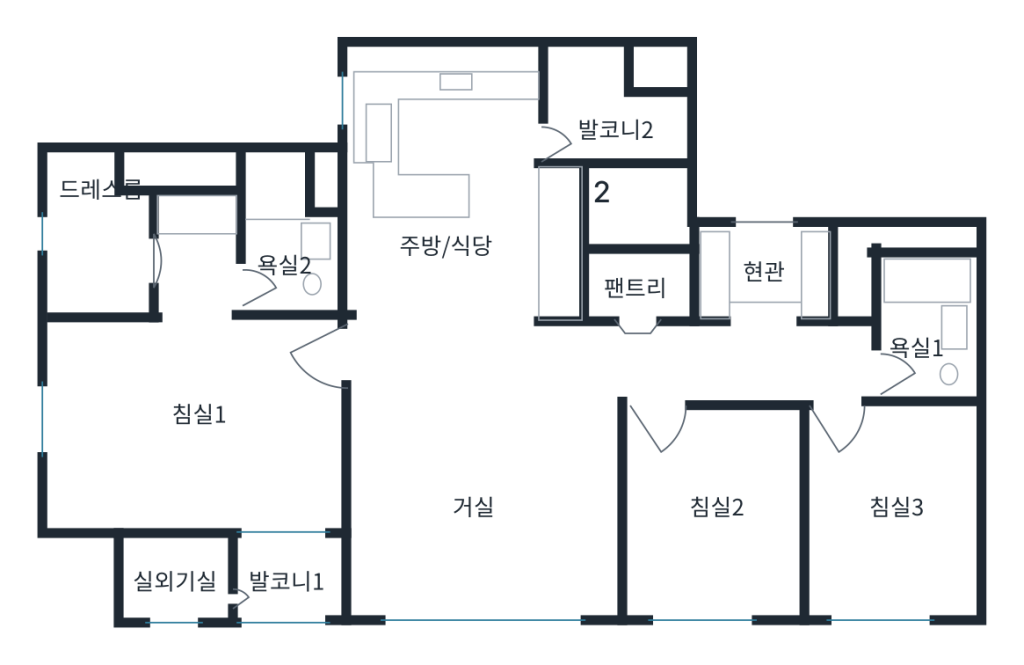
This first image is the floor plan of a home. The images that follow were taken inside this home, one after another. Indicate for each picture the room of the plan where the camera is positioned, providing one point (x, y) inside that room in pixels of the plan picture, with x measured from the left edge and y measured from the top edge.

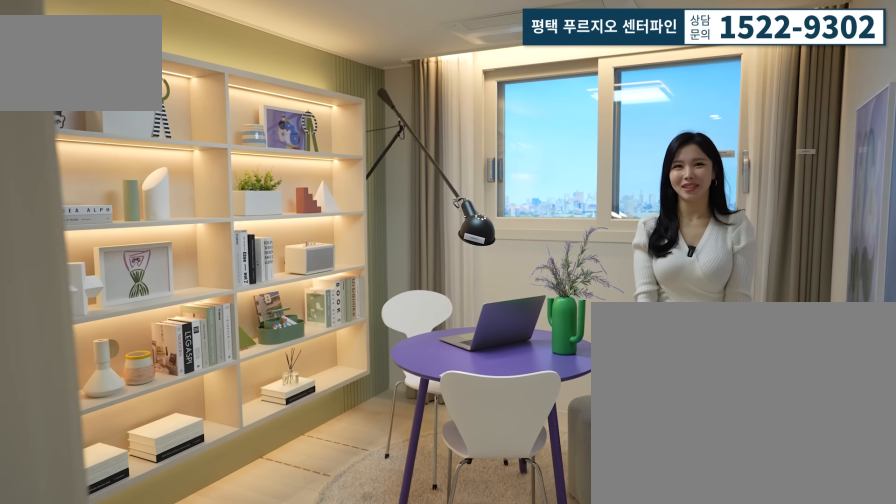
(710, 503)
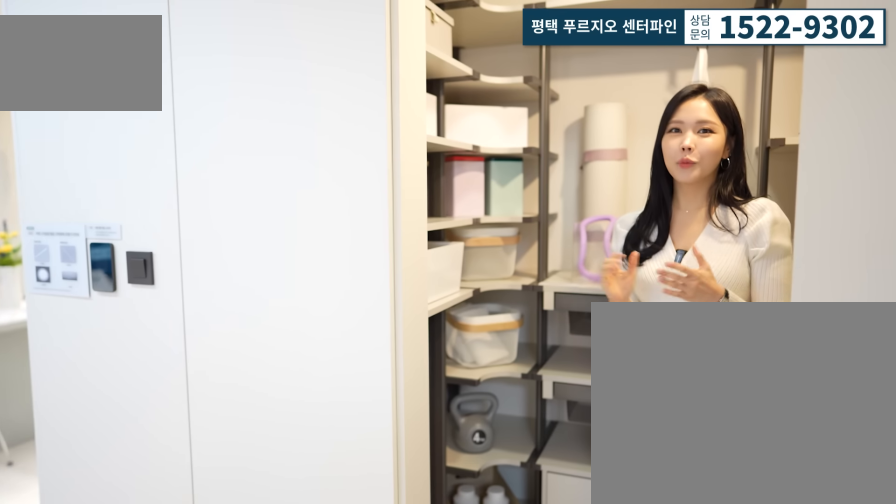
(640, 322)
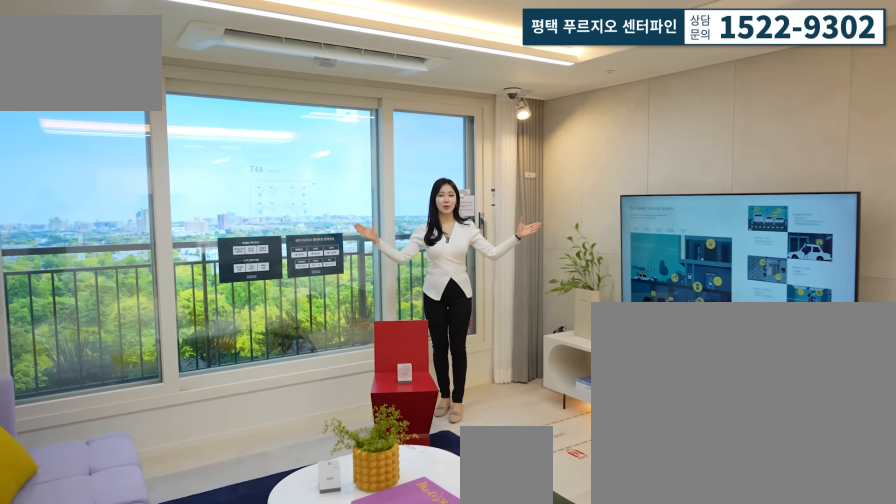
(478, 492)
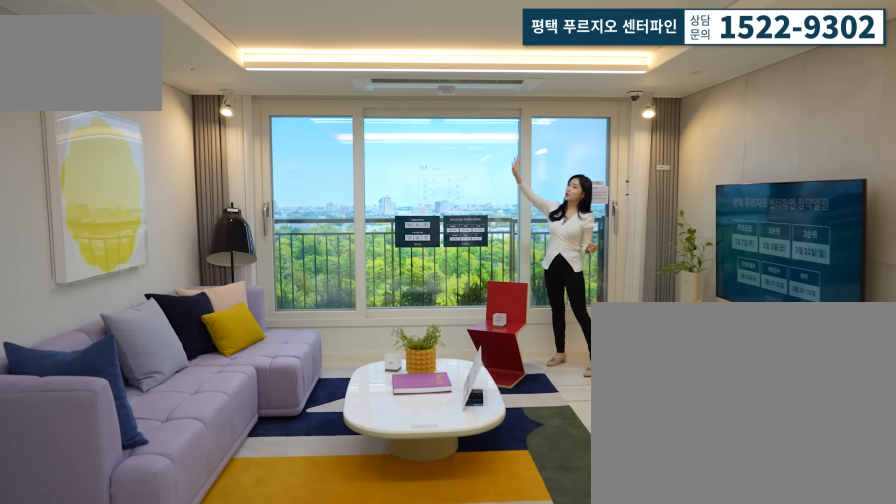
(478, 492)
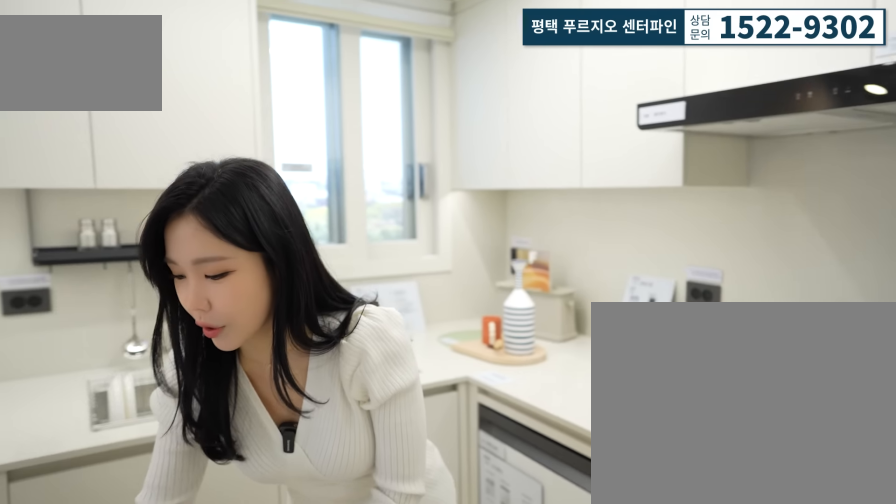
(466, 201)
